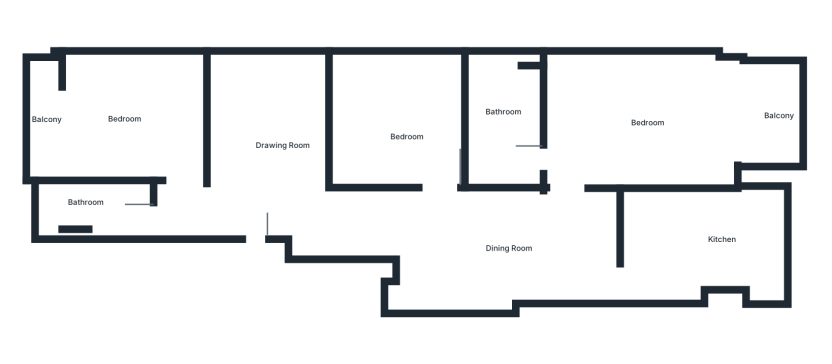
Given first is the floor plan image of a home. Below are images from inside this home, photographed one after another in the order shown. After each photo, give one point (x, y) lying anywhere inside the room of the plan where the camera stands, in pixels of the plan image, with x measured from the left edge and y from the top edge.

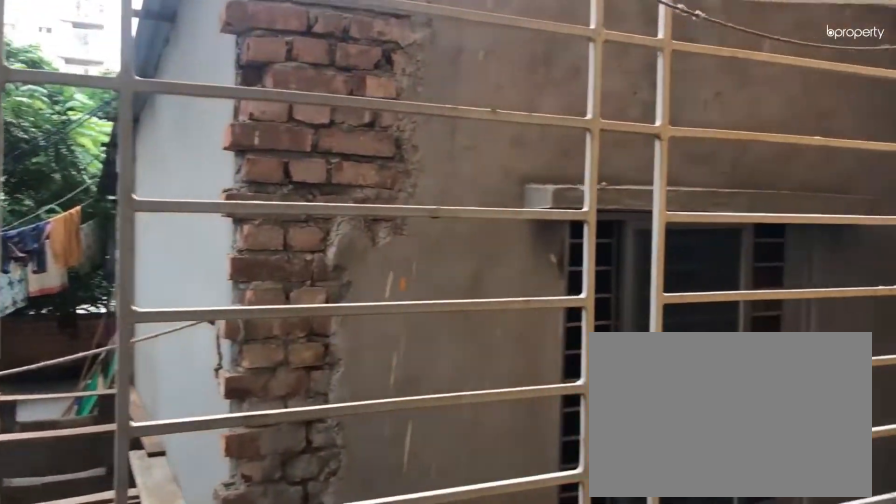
(43, 117)
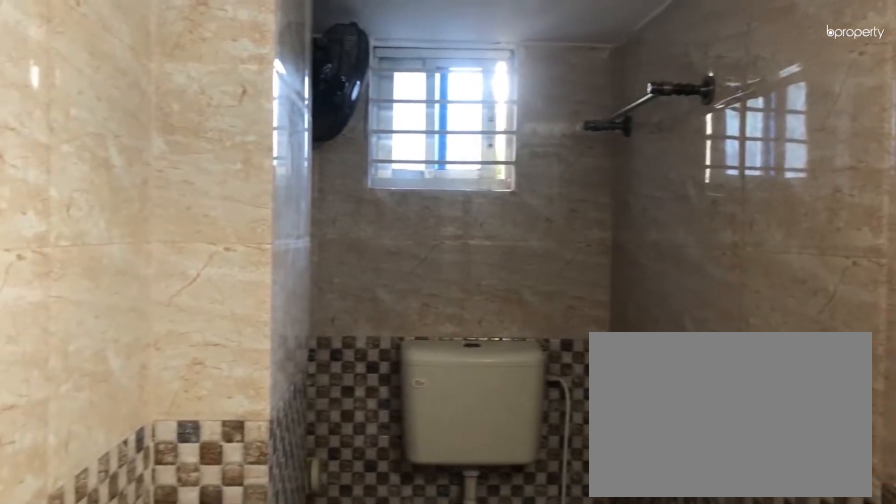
(100, 208)
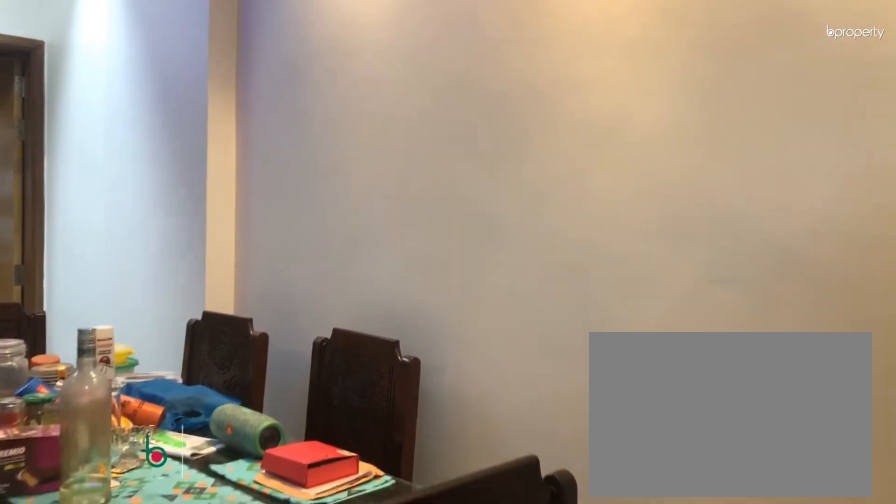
(476, 245)
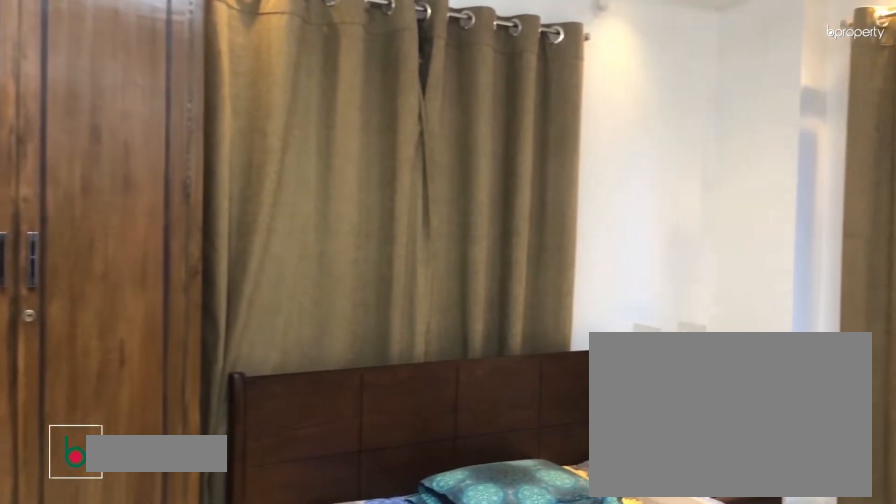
(660, 120)
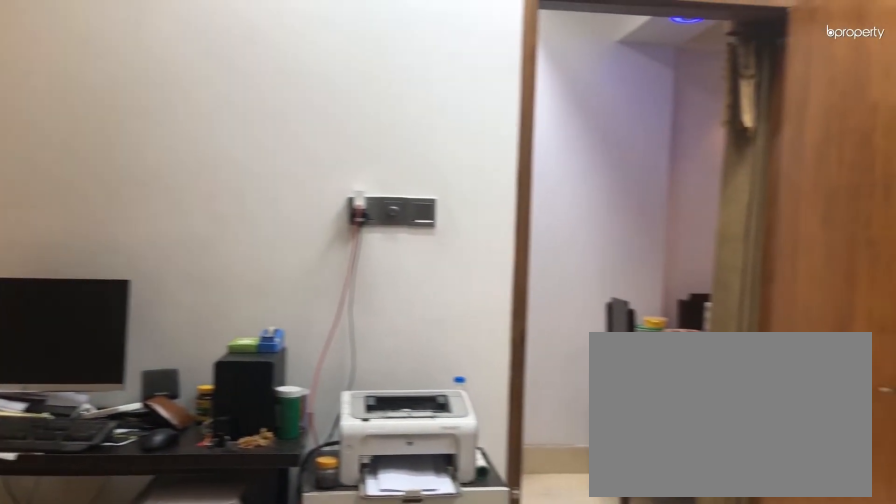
(653, 127)
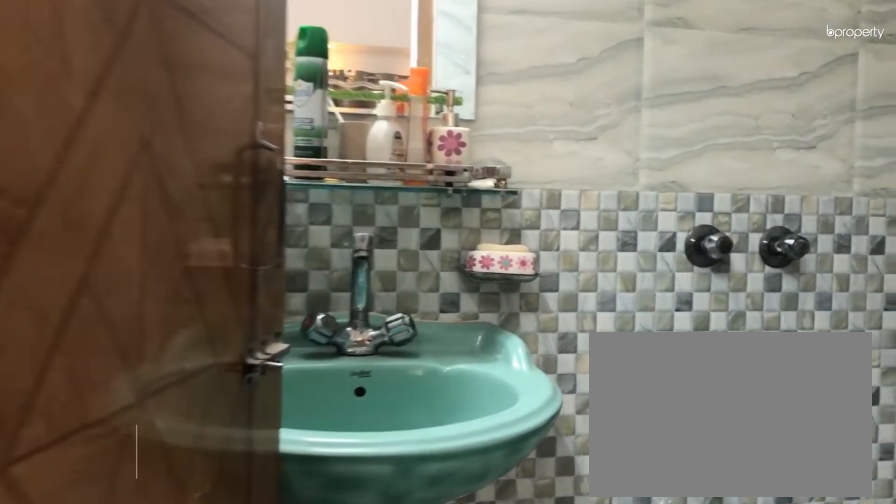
(508, 143)
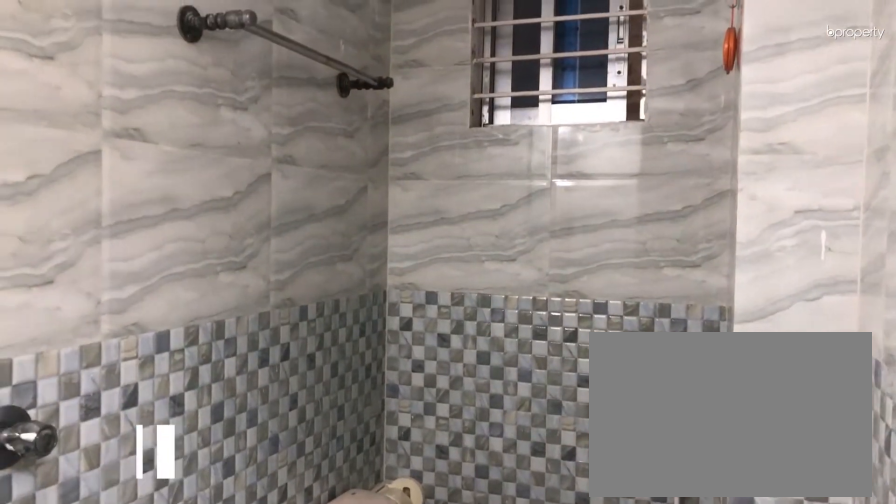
(508, 143)
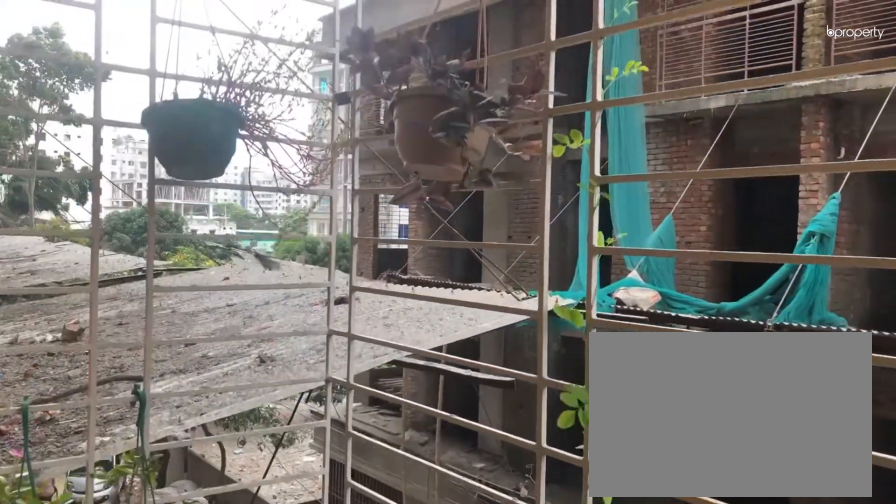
(767, 115)
